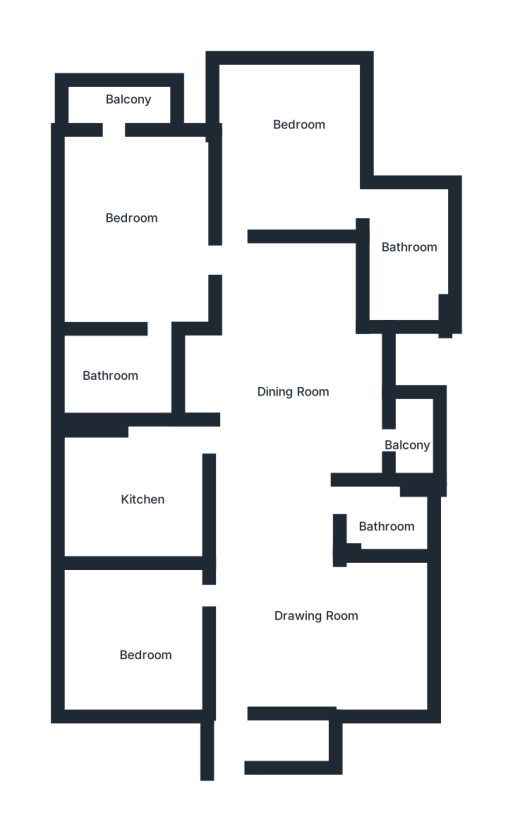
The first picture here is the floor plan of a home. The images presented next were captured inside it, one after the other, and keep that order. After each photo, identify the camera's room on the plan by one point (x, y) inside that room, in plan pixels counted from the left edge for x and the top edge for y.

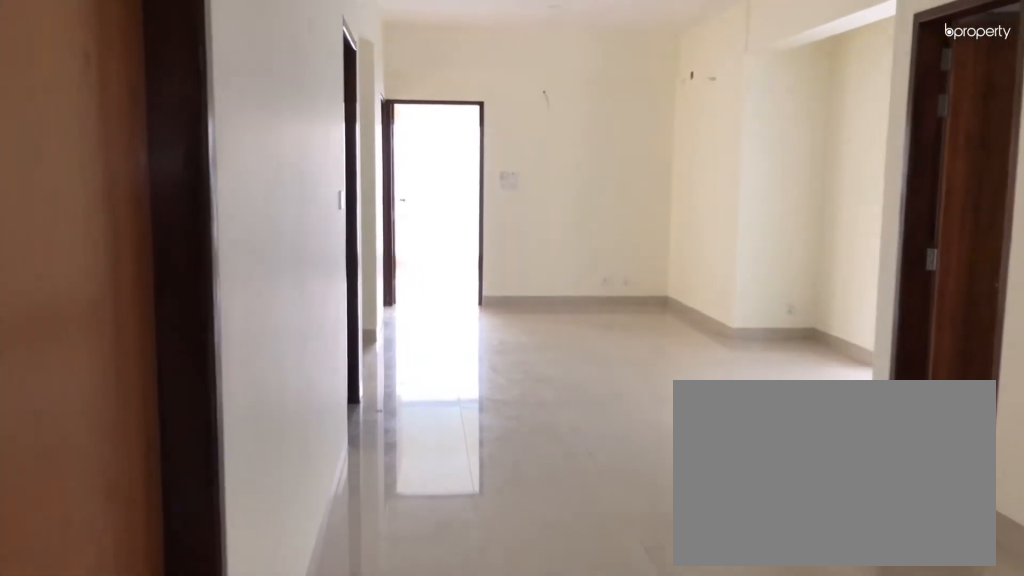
(279, 615)
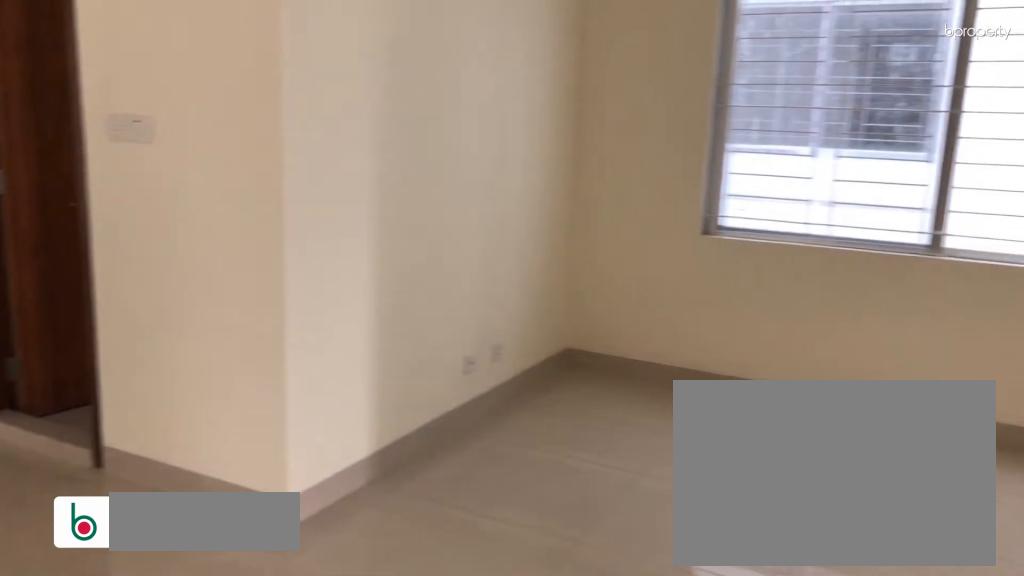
(279, 615)
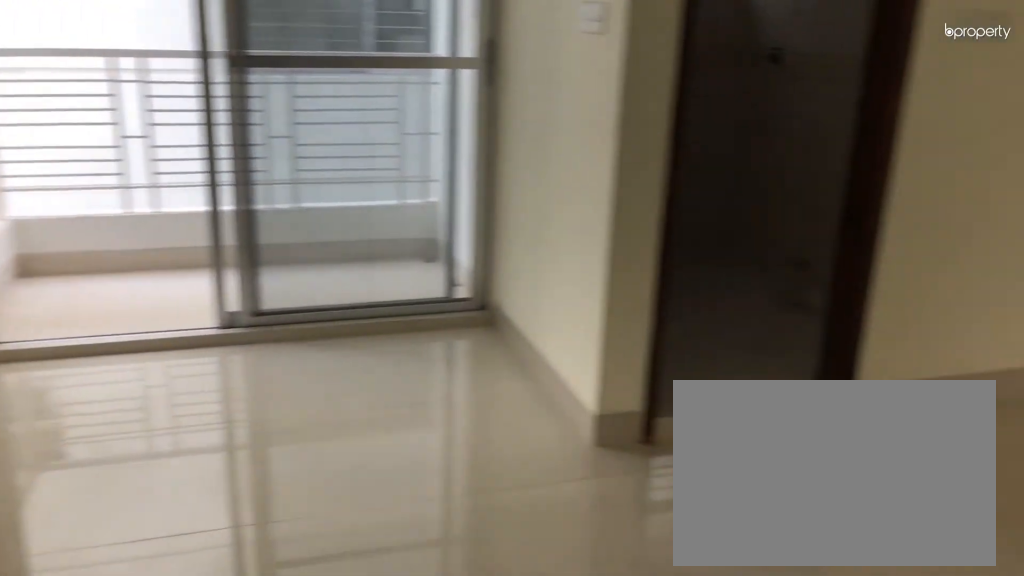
(279, 416)
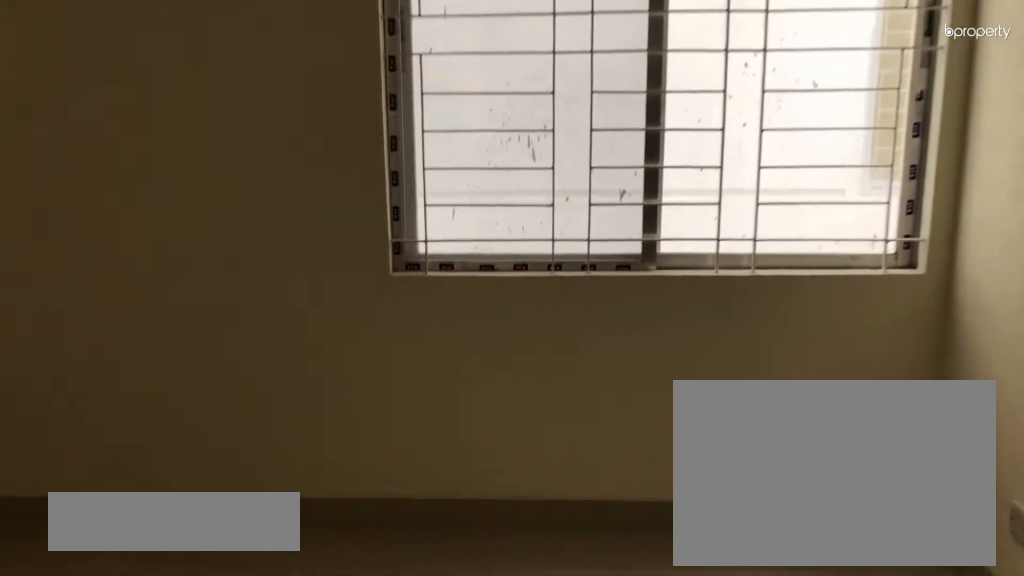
(153, 630)
